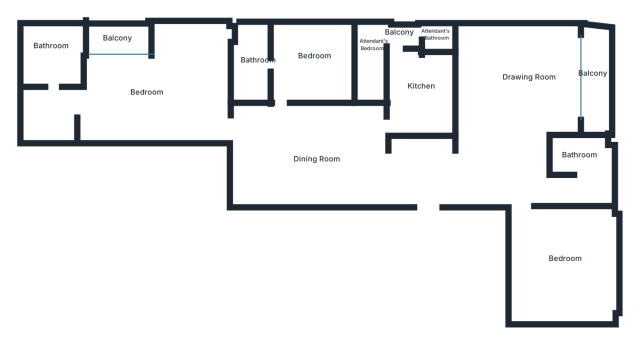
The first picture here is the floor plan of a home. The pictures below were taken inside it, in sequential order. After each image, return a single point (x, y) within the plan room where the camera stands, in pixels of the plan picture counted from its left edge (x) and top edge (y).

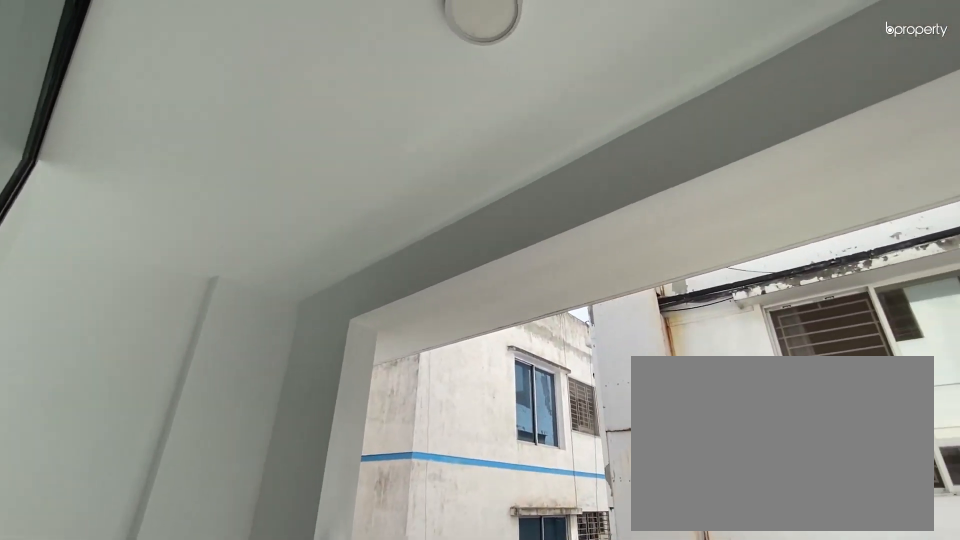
(591, 77)
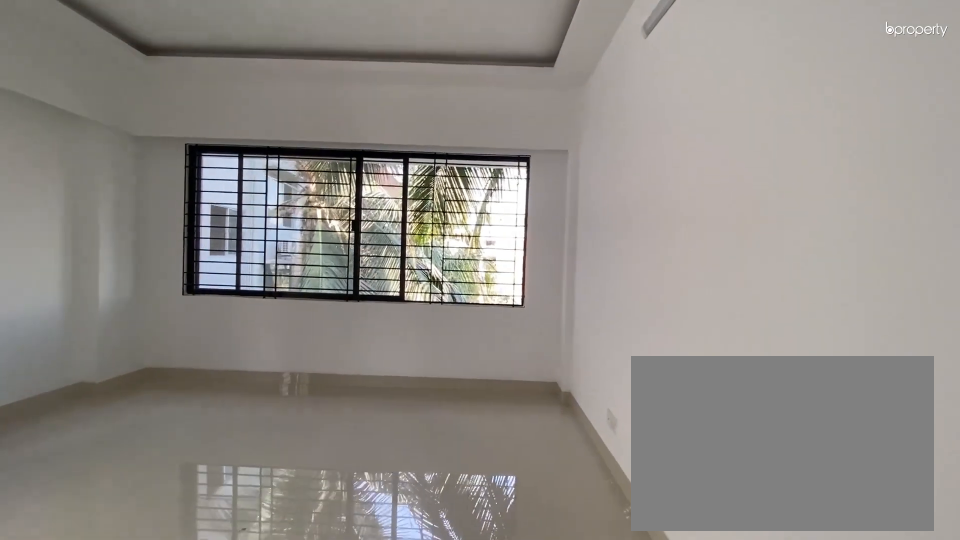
(561, 257)
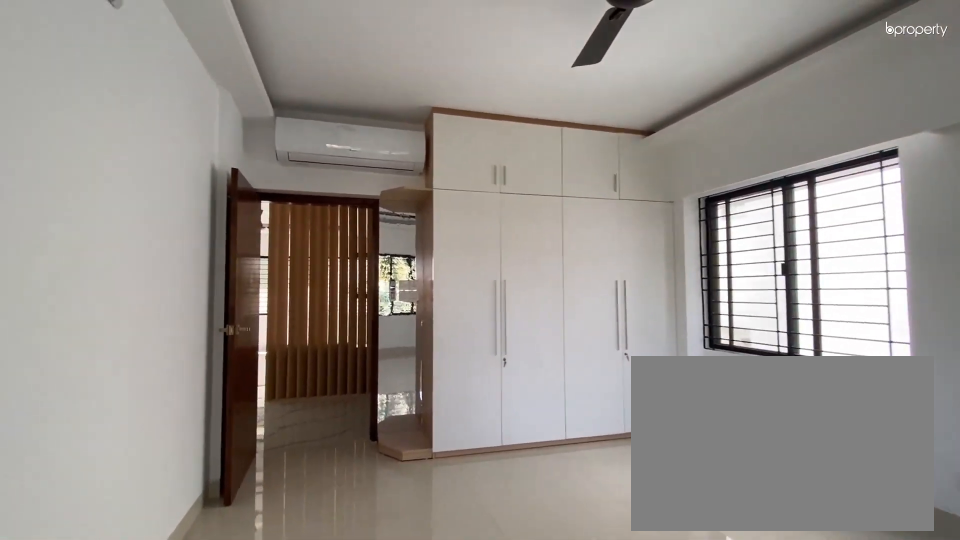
(561, 257)
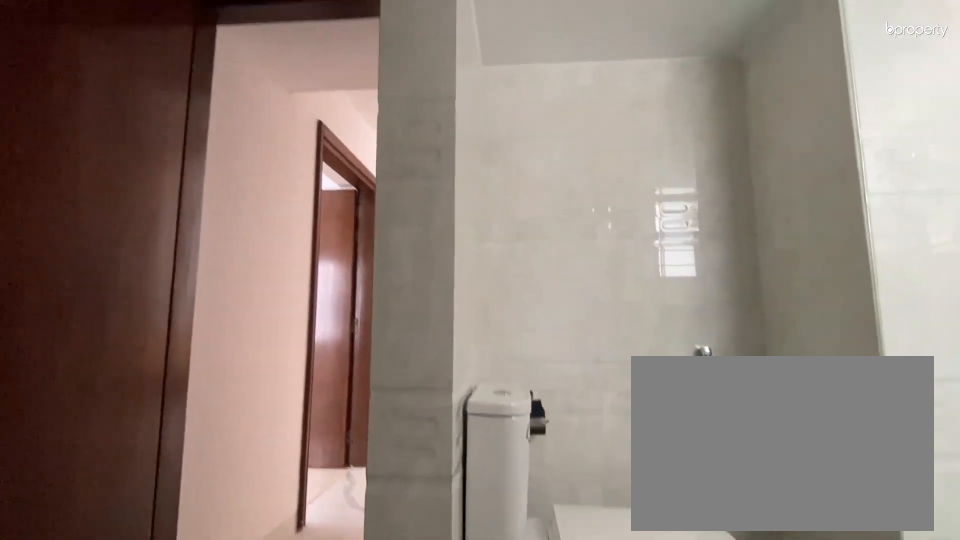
(587, 159)
